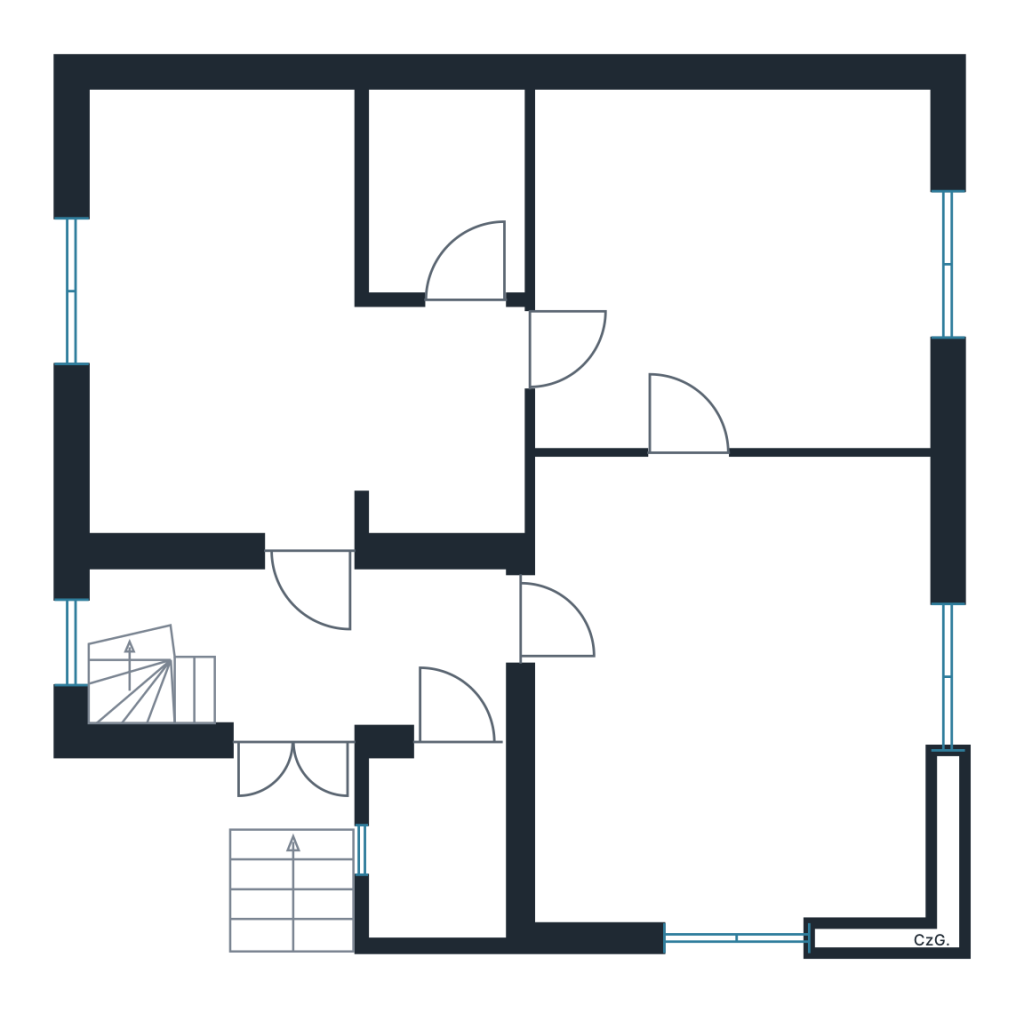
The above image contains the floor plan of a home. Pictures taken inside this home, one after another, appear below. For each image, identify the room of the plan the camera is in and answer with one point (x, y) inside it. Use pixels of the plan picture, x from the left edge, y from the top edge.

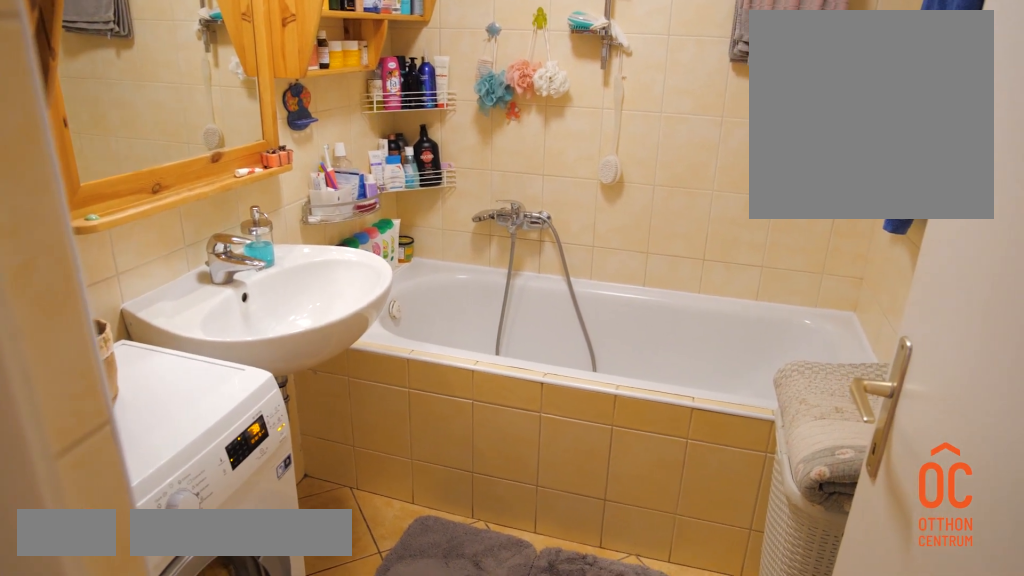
(439, 204)
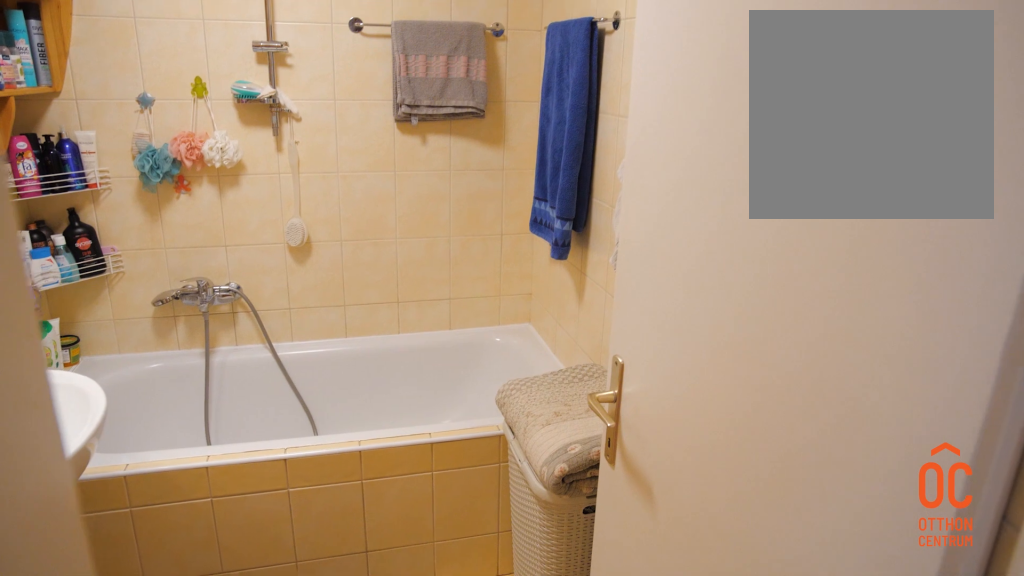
(438, 203)
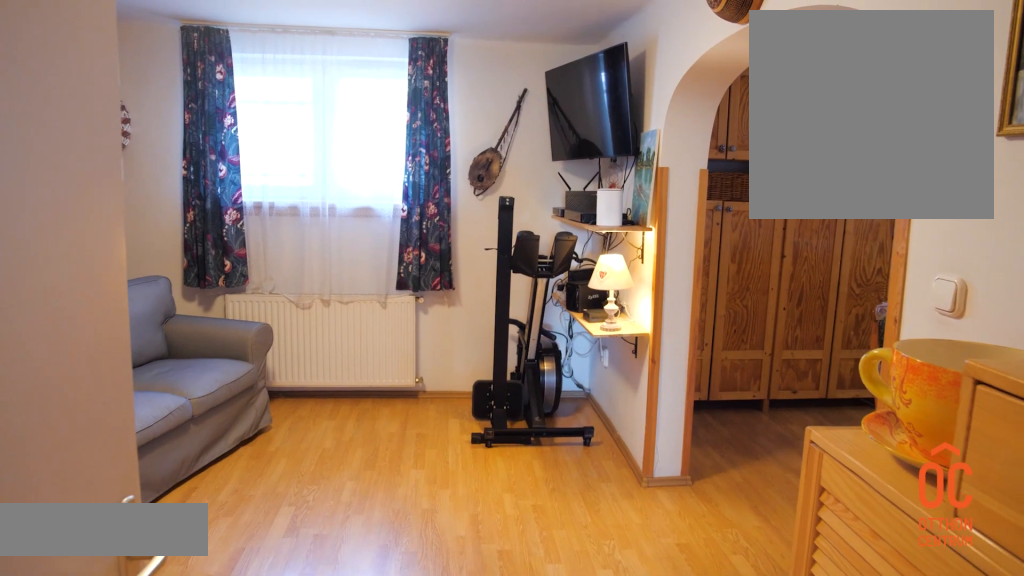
(752, 276)
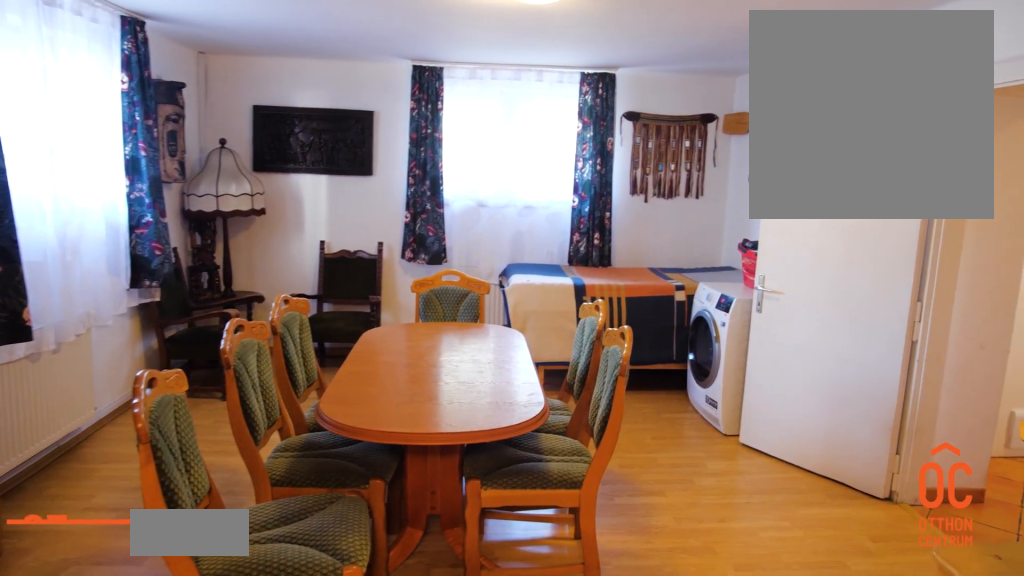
(752, 685)
